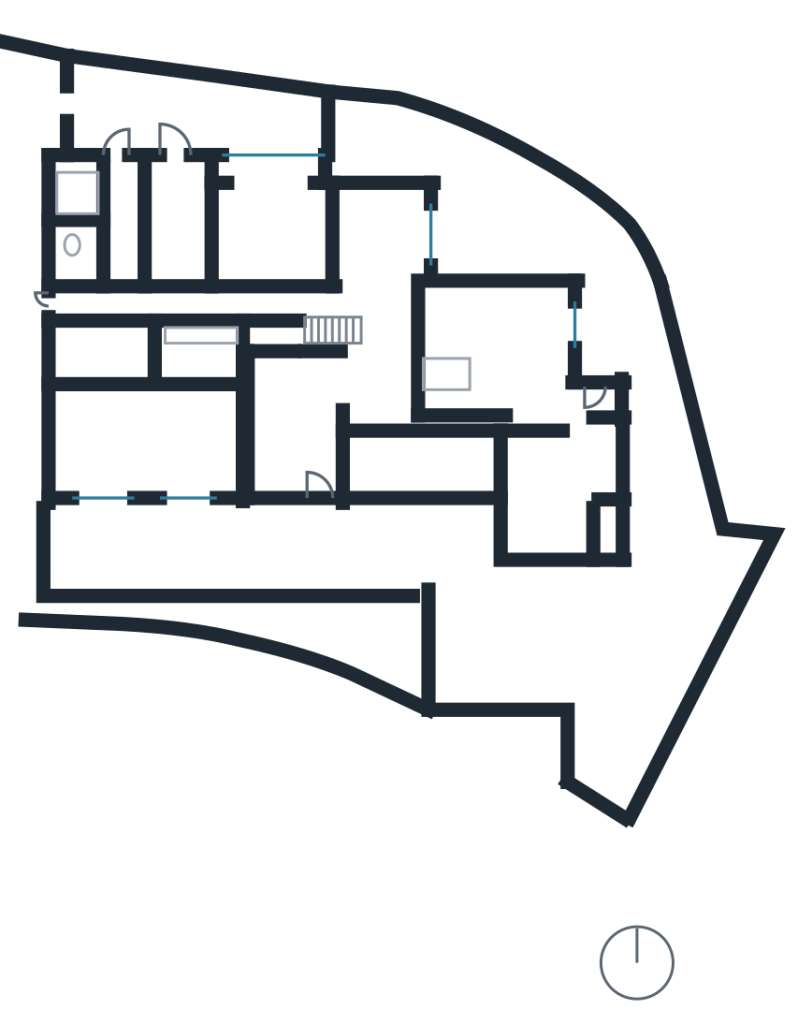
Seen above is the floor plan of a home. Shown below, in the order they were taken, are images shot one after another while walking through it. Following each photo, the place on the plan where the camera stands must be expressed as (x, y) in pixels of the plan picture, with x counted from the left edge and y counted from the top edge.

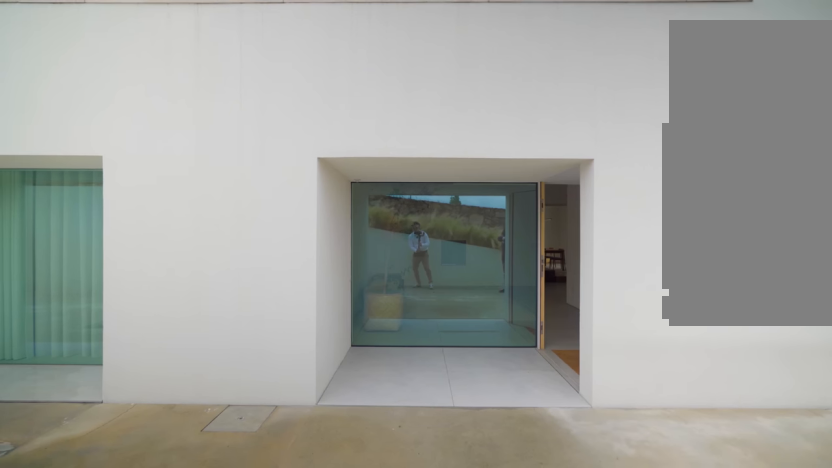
(271, 578)
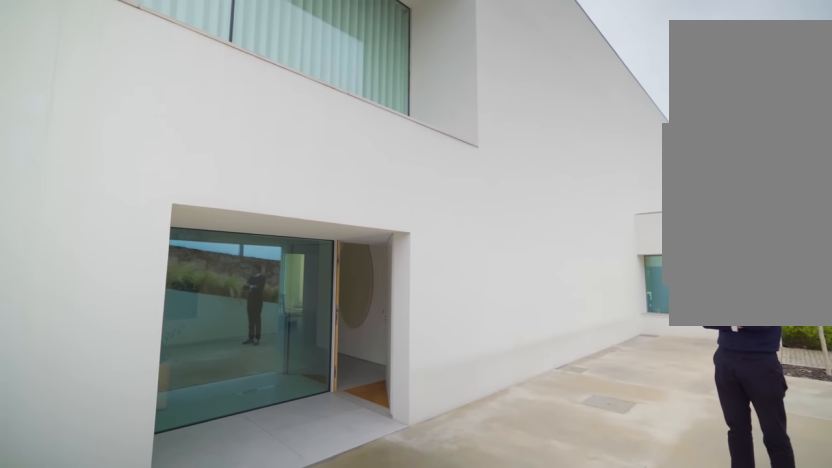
(270, 579)
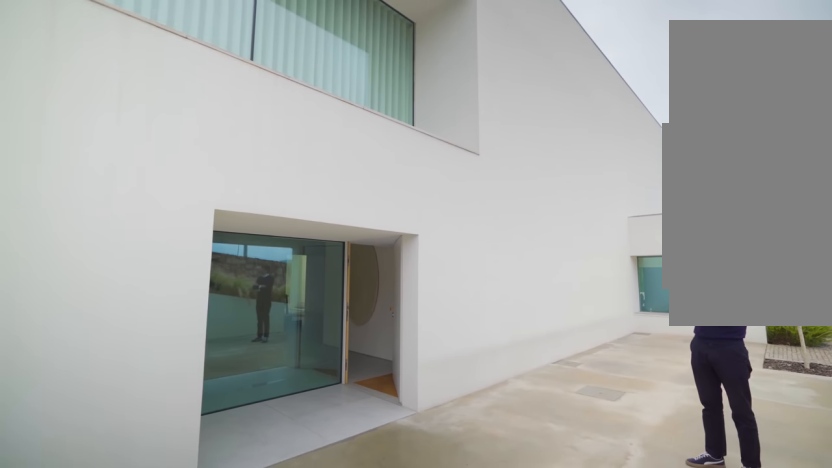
(270, 579)
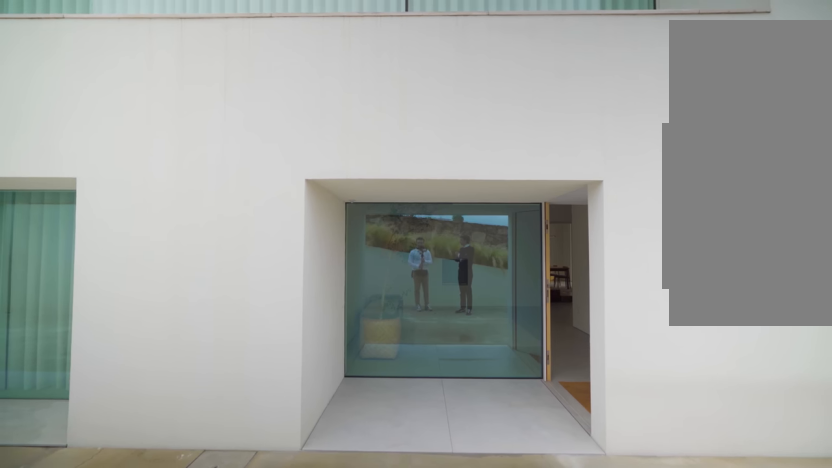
(262, 557)
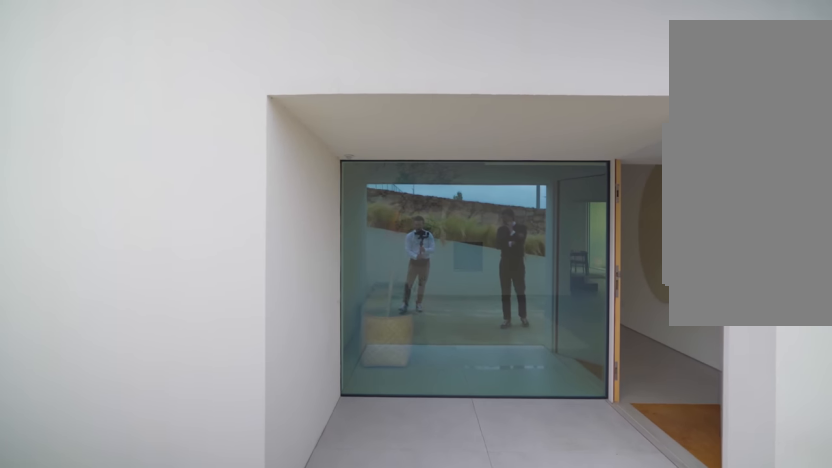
(273, 517)
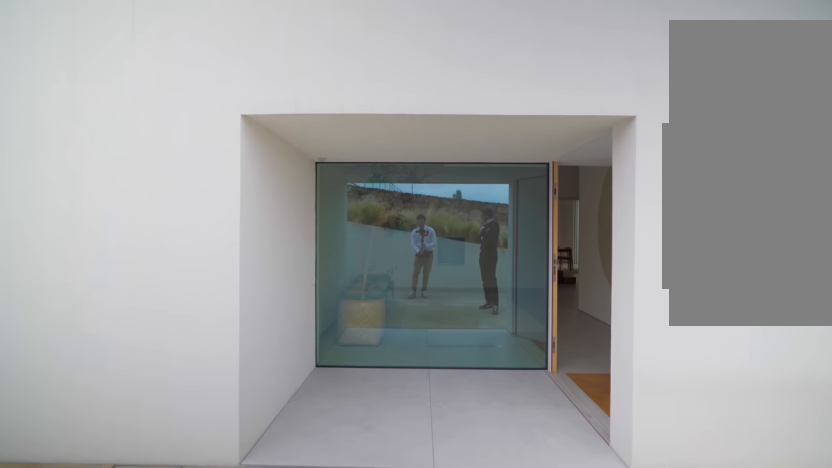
(273, 516)
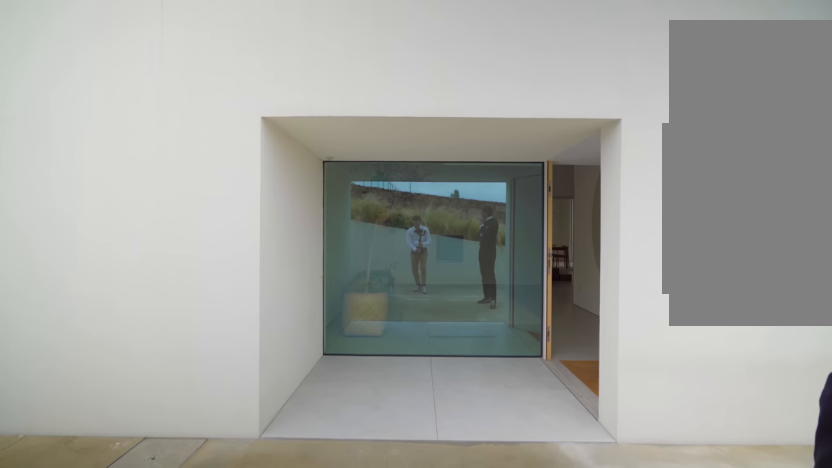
(270, 523)
